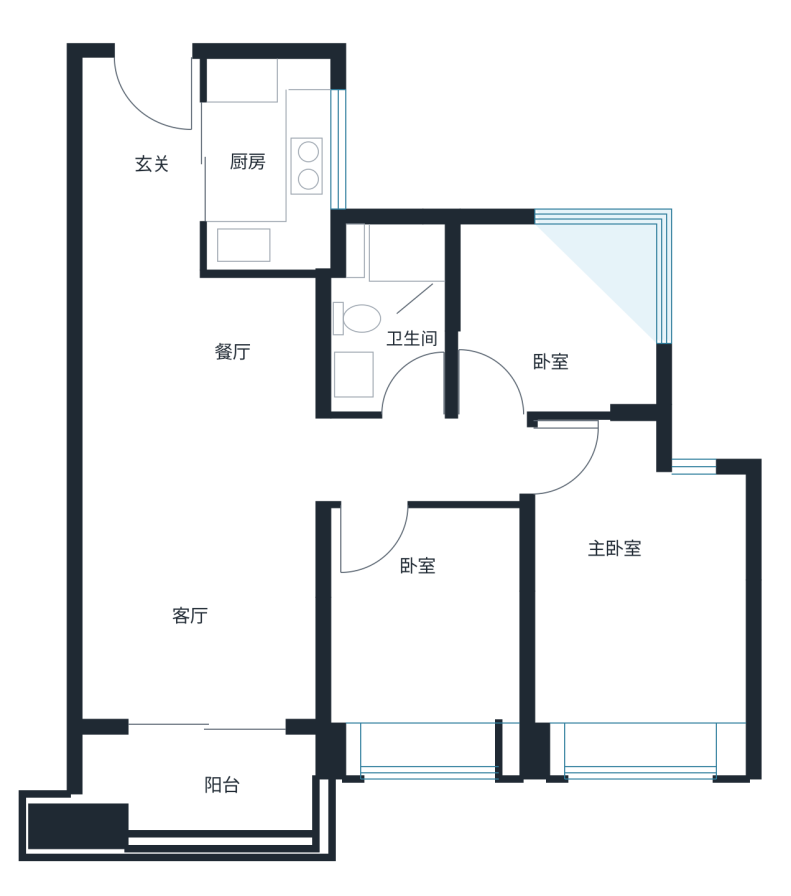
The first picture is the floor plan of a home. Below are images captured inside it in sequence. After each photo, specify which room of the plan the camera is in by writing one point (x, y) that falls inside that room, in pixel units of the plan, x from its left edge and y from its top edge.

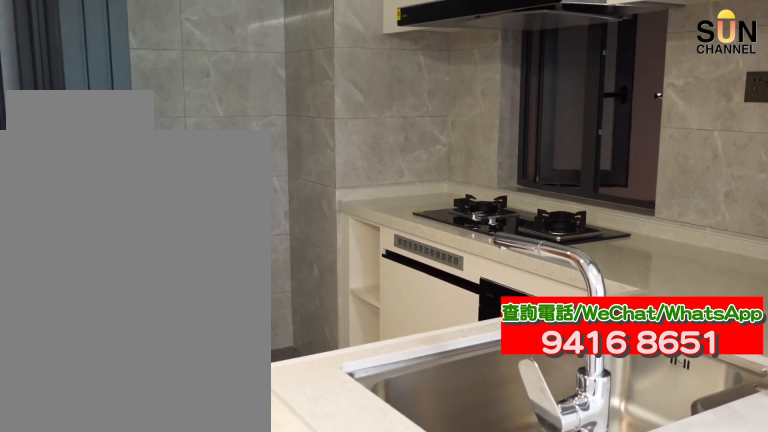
(268, 161)
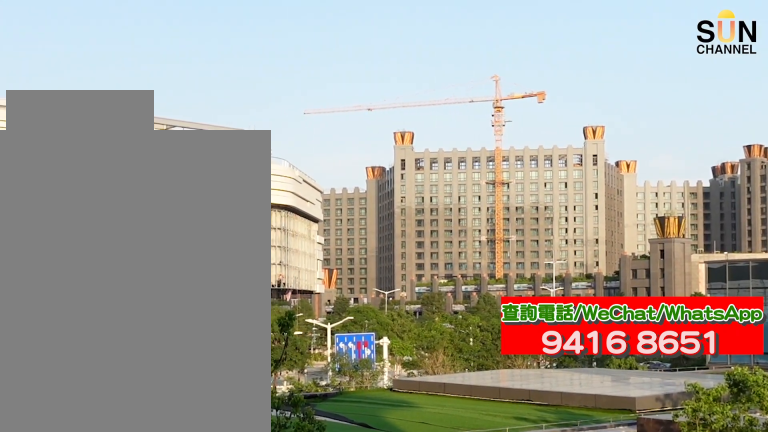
(201, 787)
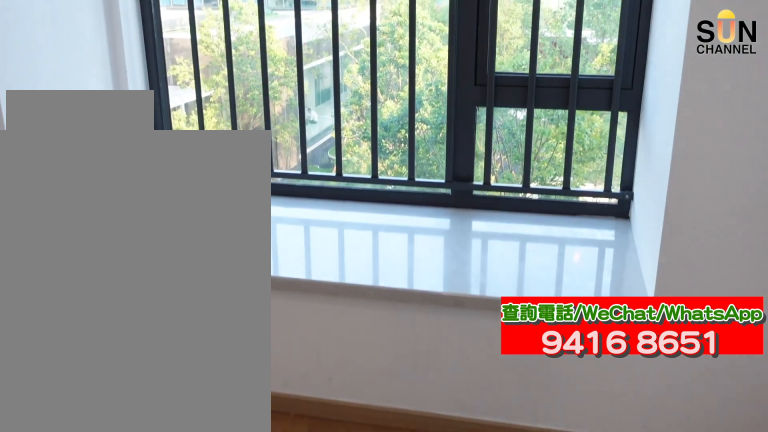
(434, 643)
